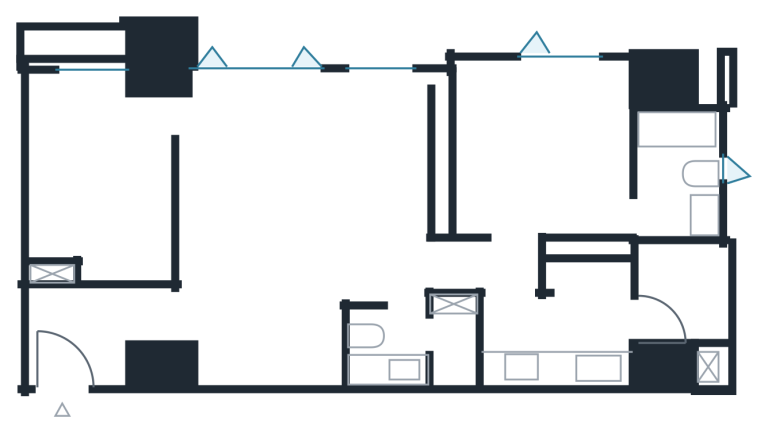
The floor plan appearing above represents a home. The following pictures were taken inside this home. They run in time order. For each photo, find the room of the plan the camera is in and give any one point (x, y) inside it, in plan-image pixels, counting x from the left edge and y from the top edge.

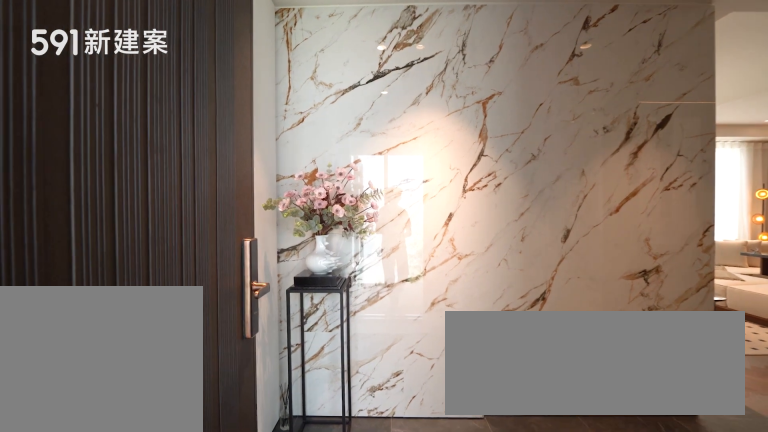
(80, 336)
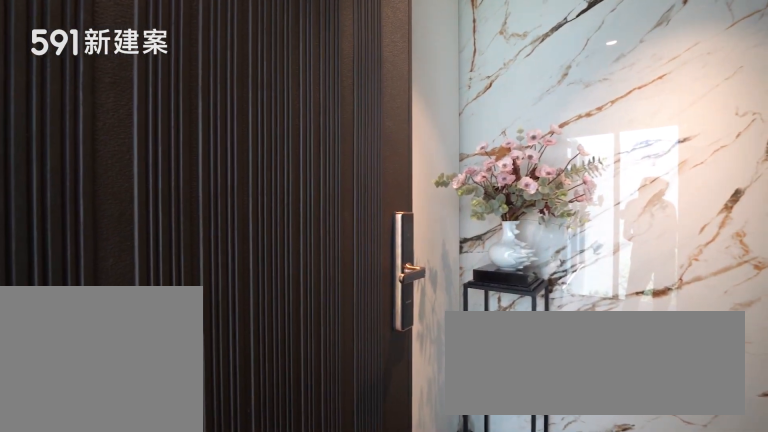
(80, 336)
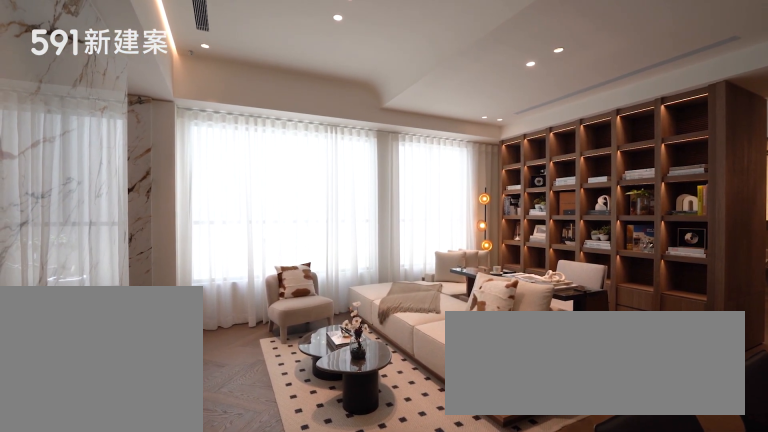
(259, 167)
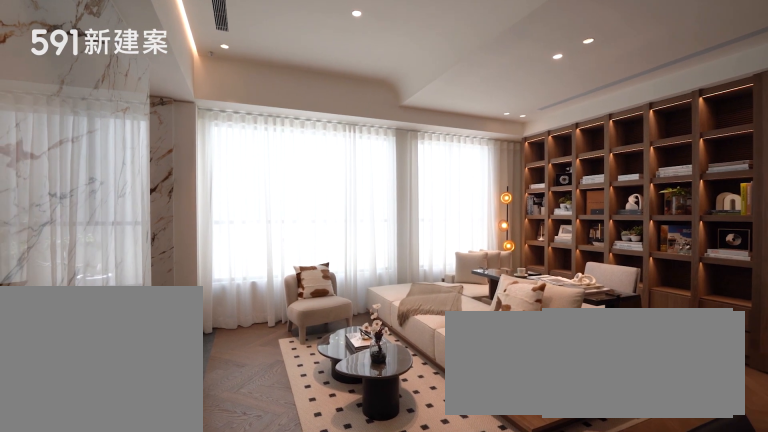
(259, 167)
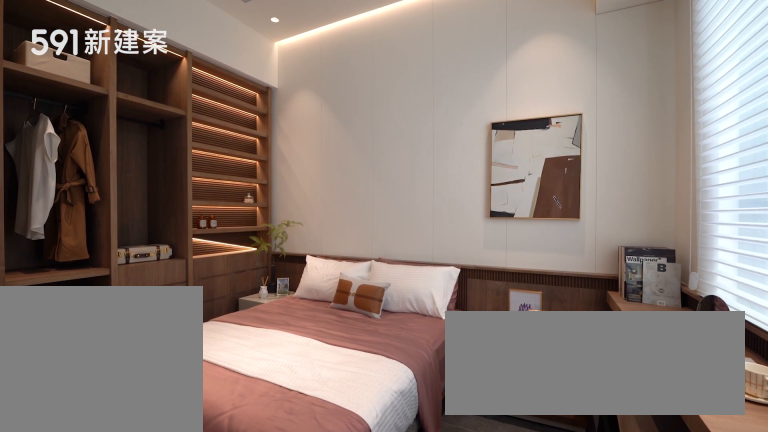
(100, 182)
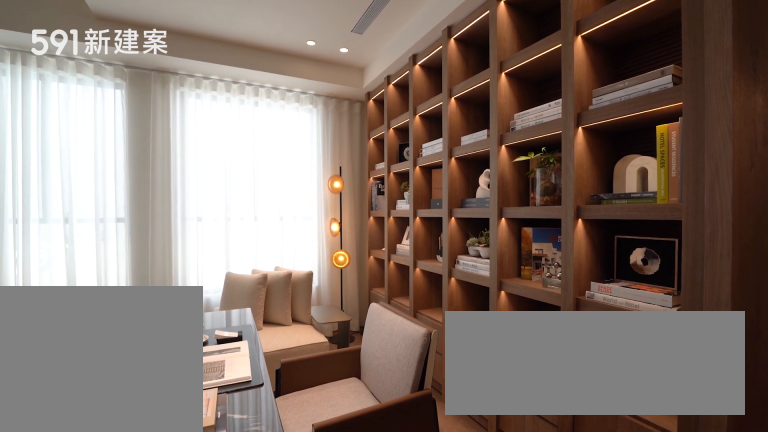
(398, 167)
